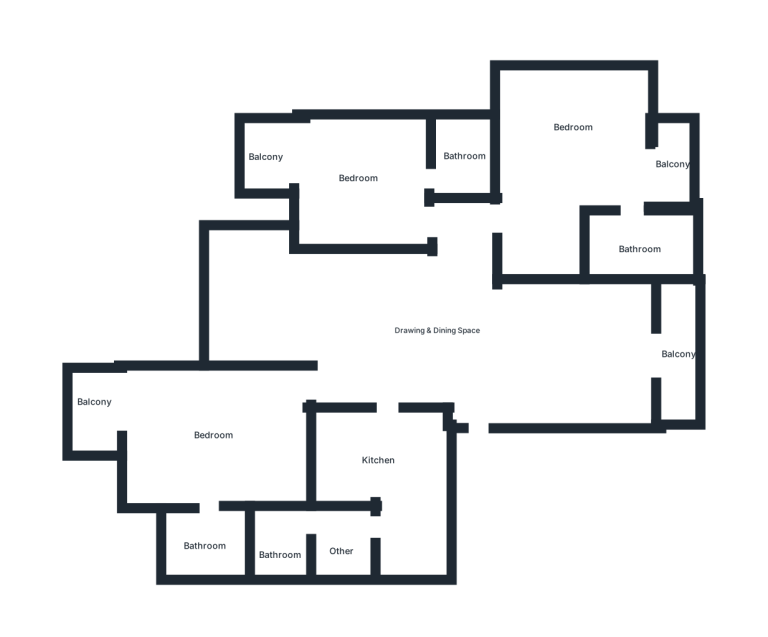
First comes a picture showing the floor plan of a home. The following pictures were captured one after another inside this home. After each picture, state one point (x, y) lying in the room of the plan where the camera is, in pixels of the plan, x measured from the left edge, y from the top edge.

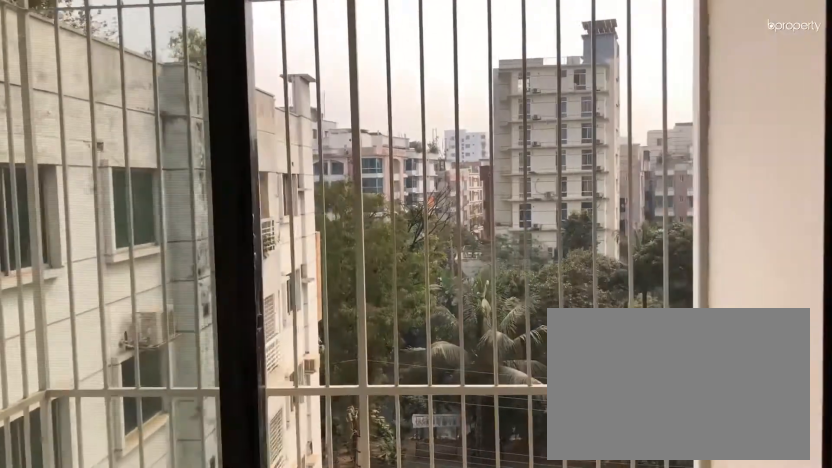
(629, 166)
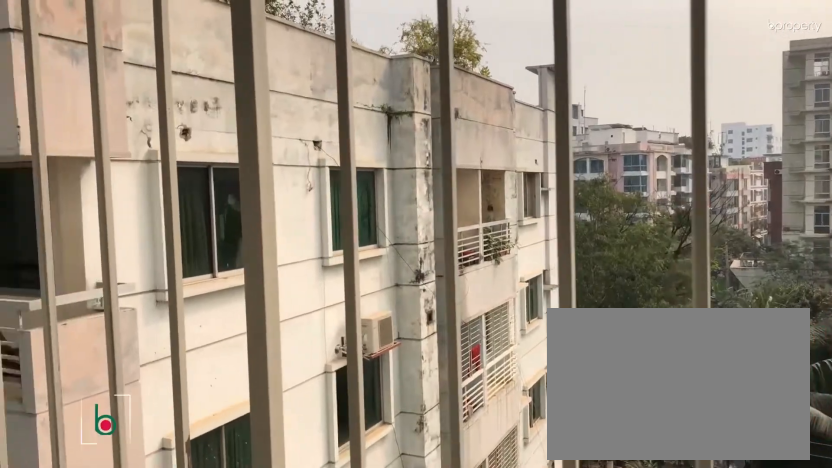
(674, 165)
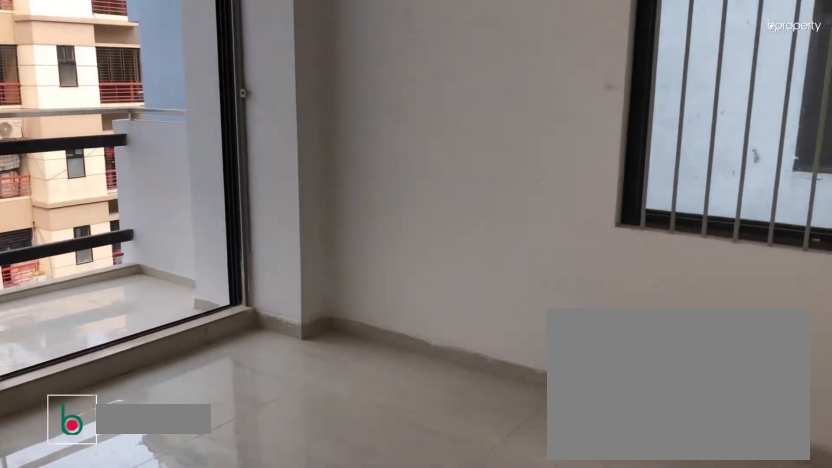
(330, 182)
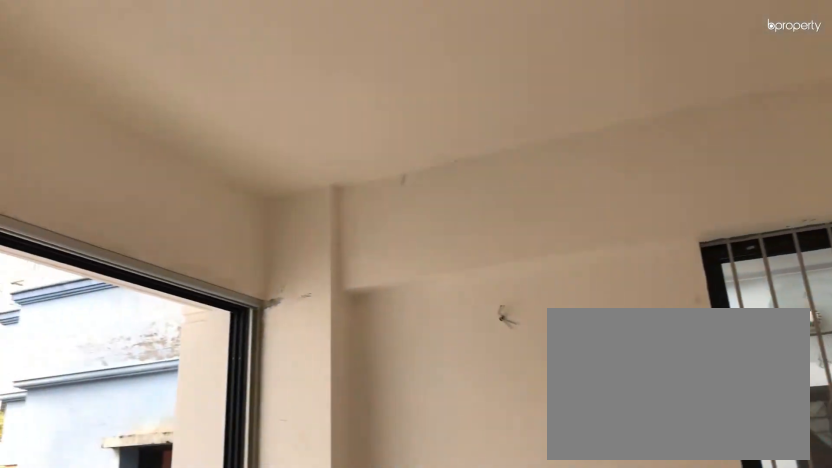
(330, 182)
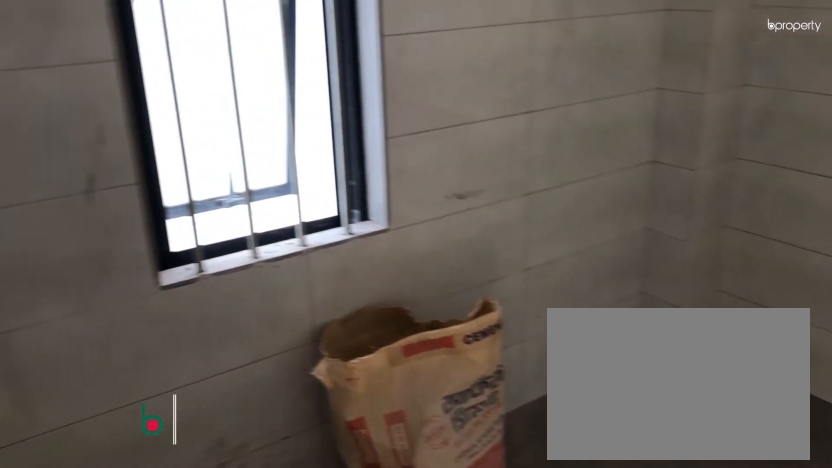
(465, 161)
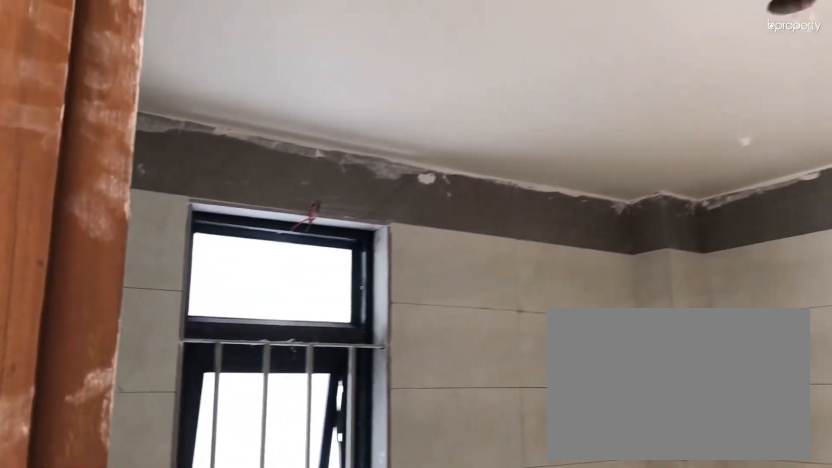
(465, 161)
